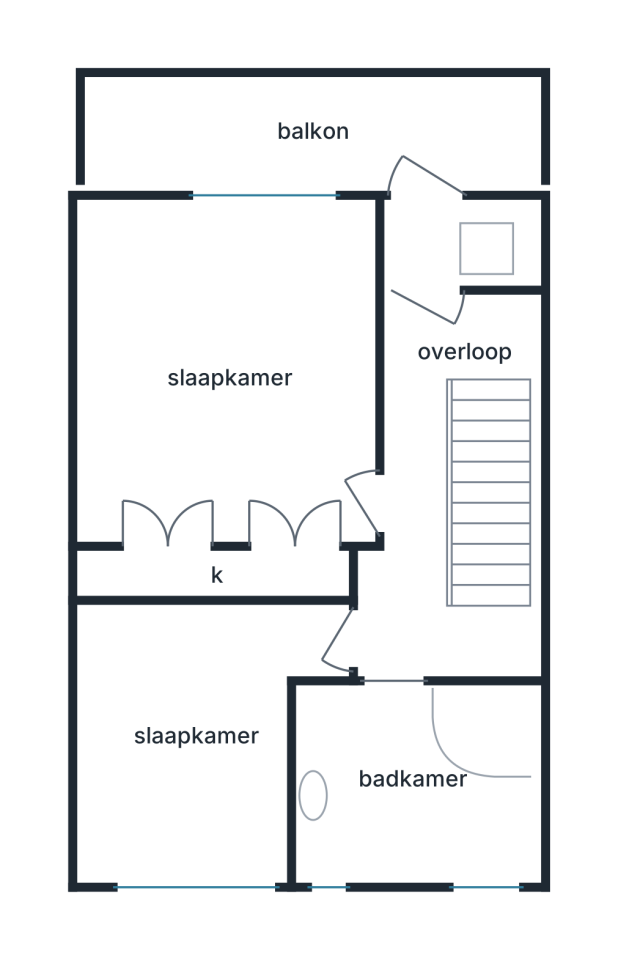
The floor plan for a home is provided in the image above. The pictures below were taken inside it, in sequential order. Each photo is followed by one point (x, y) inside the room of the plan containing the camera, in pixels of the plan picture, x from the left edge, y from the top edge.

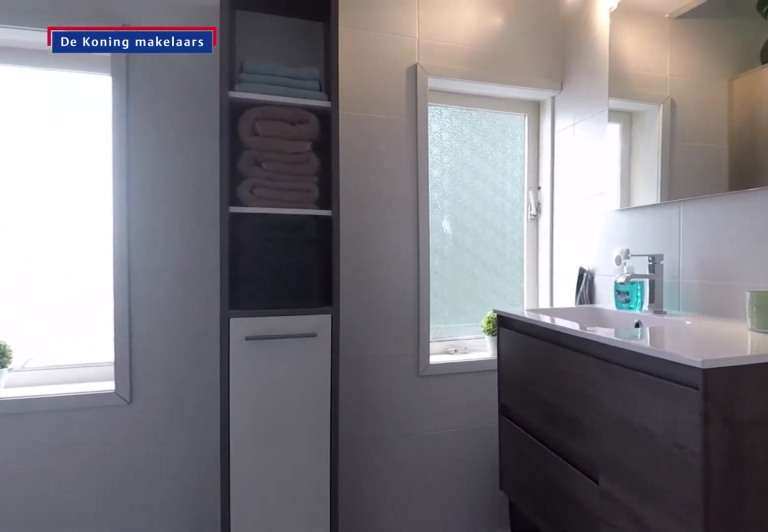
(414, 775)
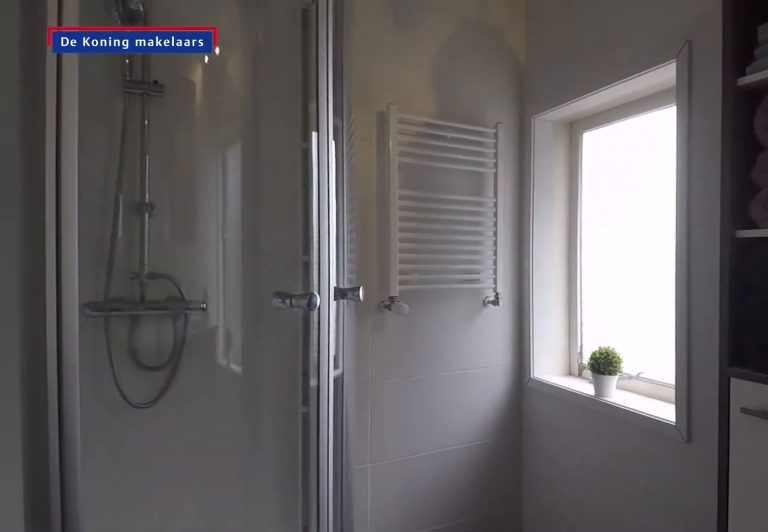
(414, 775)
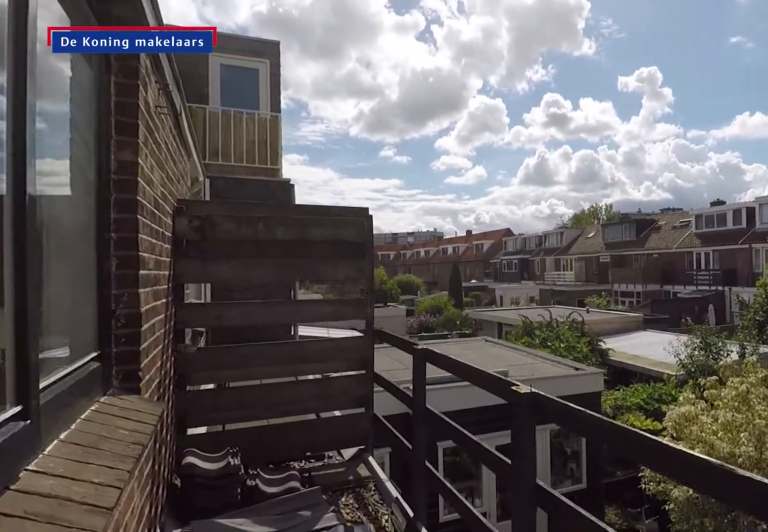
(311, 130)
